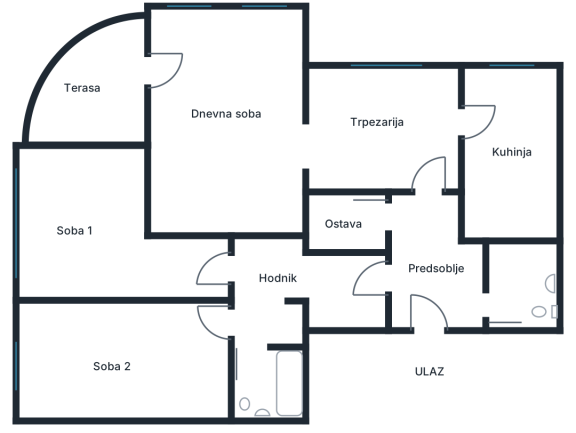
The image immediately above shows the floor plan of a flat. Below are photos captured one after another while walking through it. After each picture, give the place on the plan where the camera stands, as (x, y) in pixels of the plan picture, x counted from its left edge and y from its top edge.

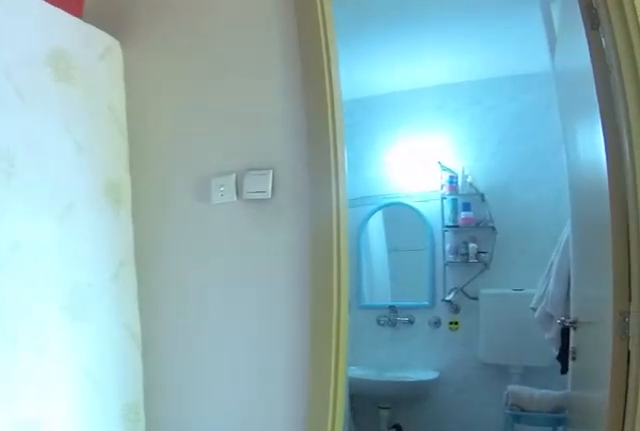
(234, 258)
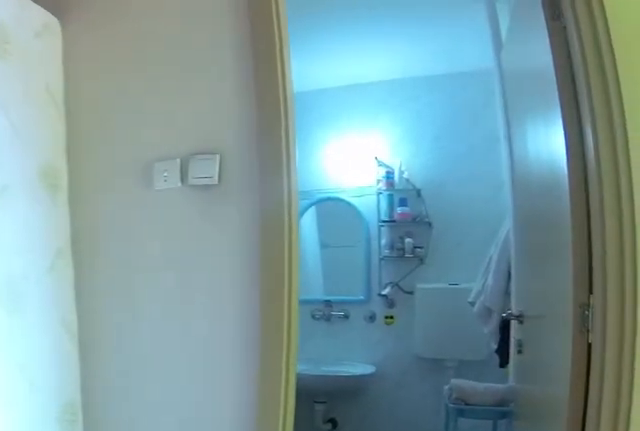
(245, 258)
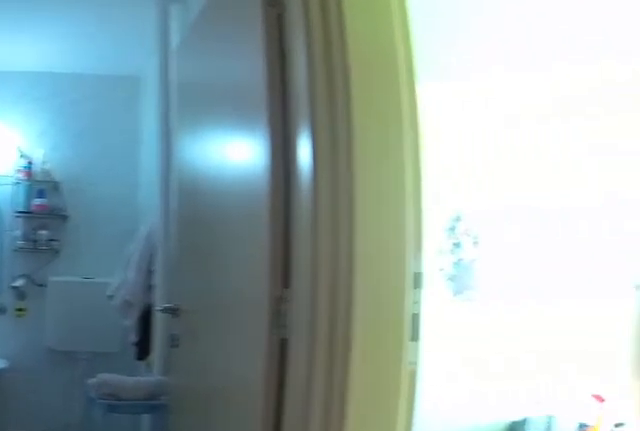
(267, 271)
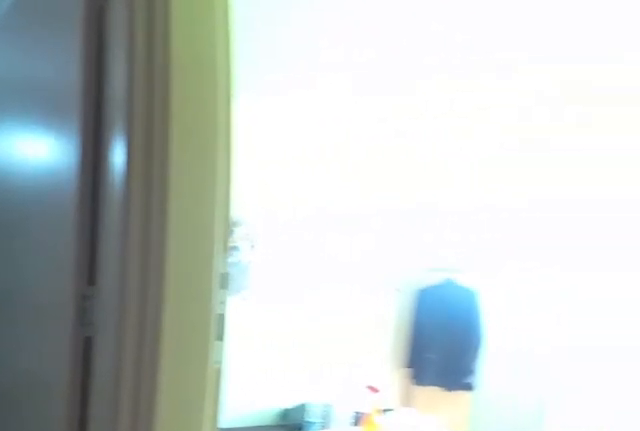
(267, 275)
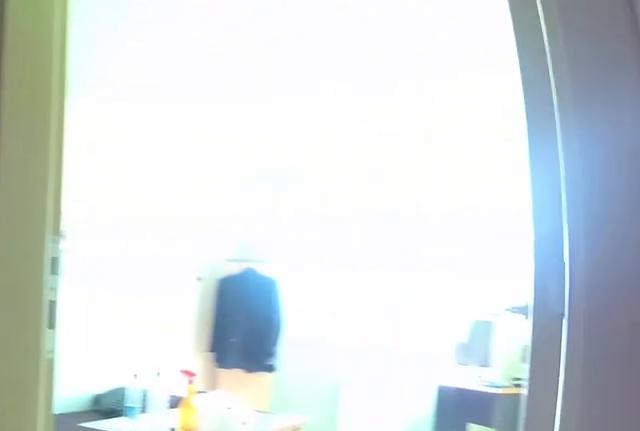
(267, 281)
